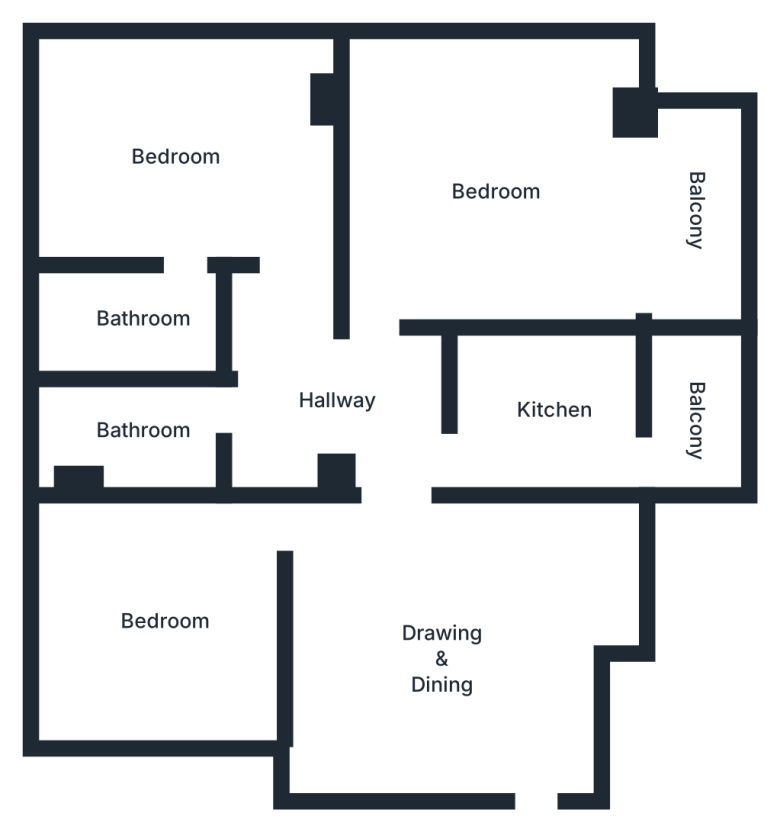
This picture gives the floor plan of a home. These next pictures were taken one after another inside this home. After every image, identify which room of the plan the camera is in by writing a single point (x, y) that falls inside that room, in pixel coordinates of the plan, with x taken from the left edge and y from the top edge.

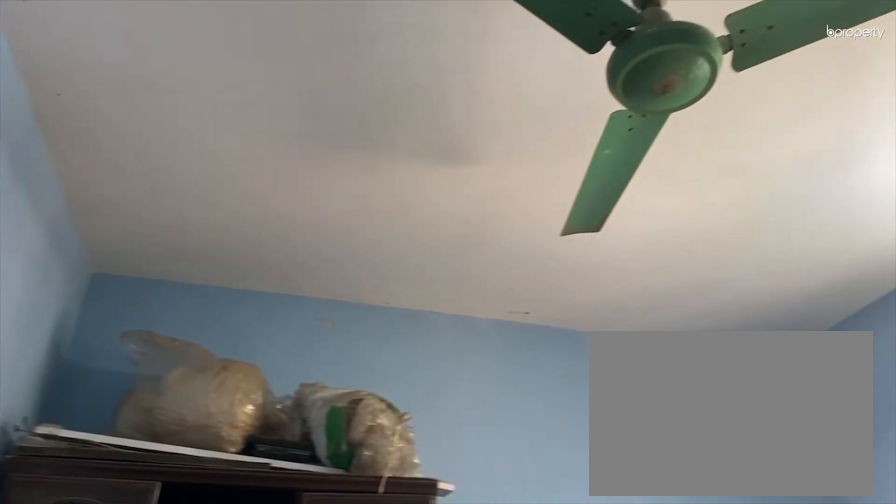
(168, 617)
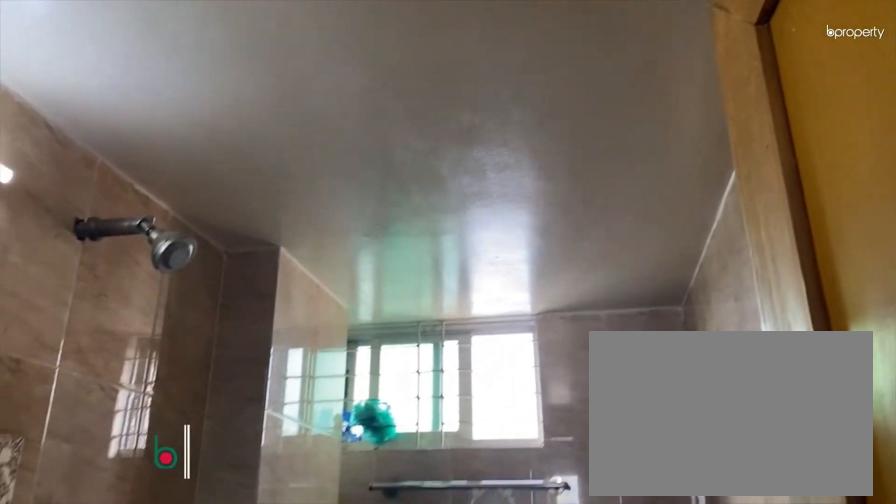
(139, 433)
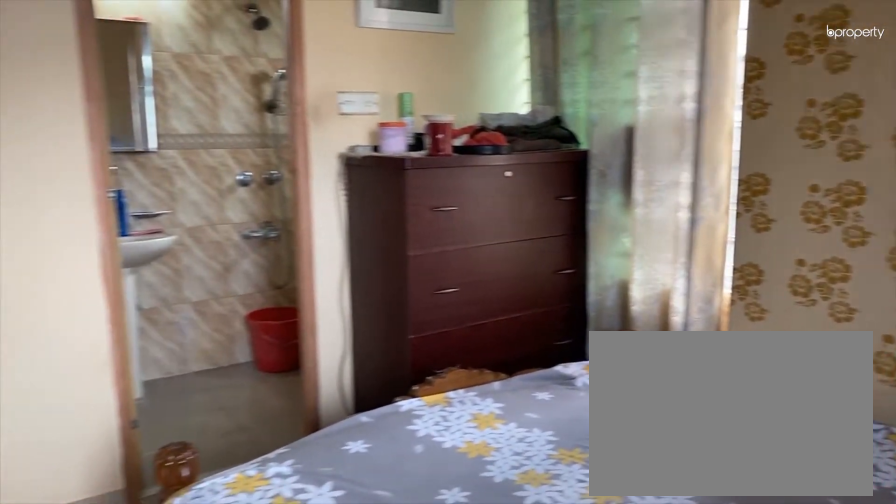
(178, 153)
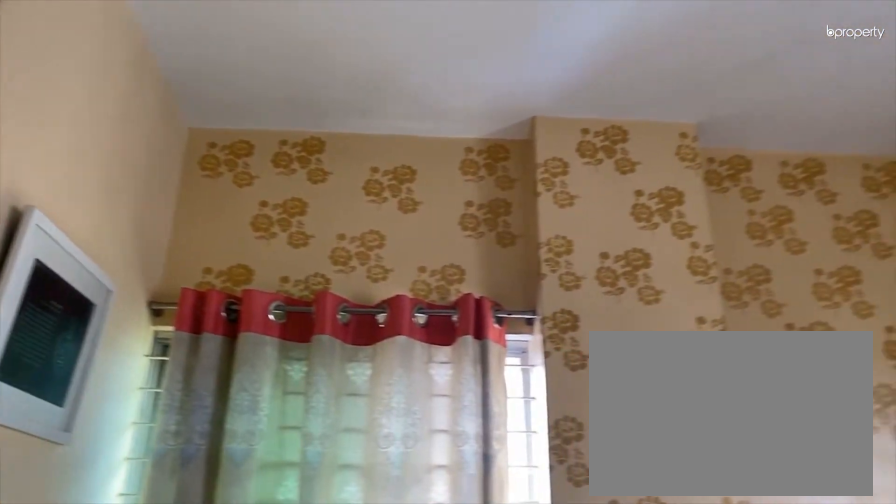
(178, 154)
